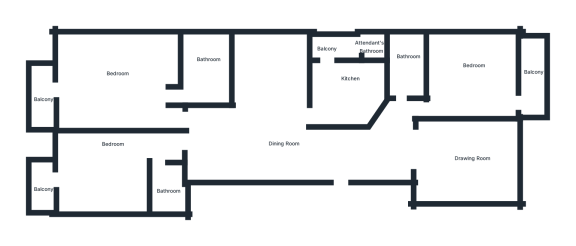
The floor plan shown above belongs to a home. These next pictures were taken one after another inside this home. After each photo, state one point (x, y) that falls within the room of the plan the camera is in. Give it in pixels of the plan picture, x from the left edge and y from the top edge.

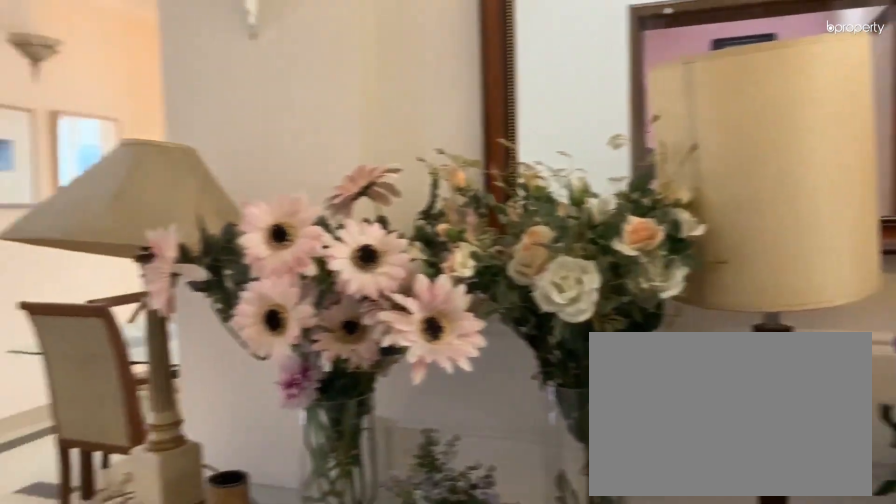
(269, 140)
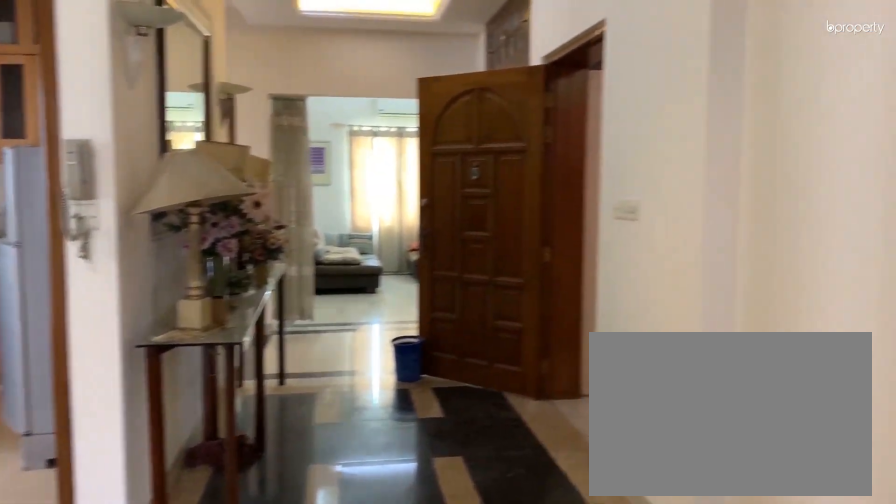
(269, 140)
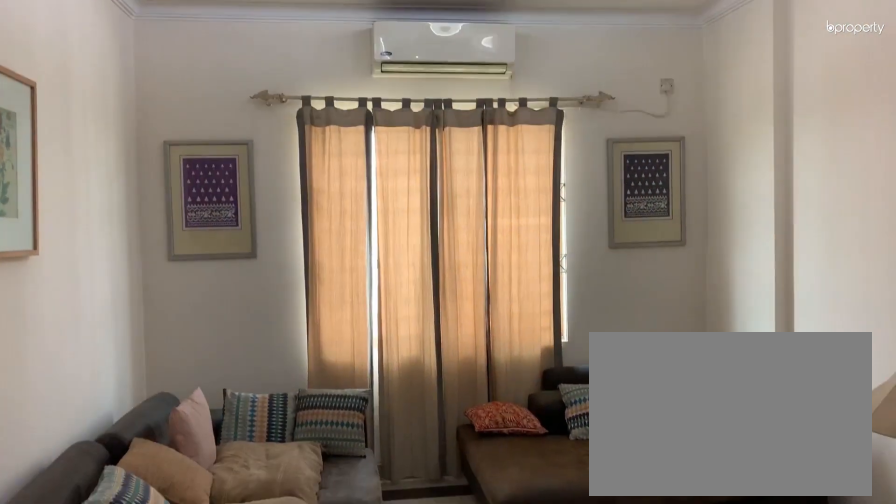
(467, 162)
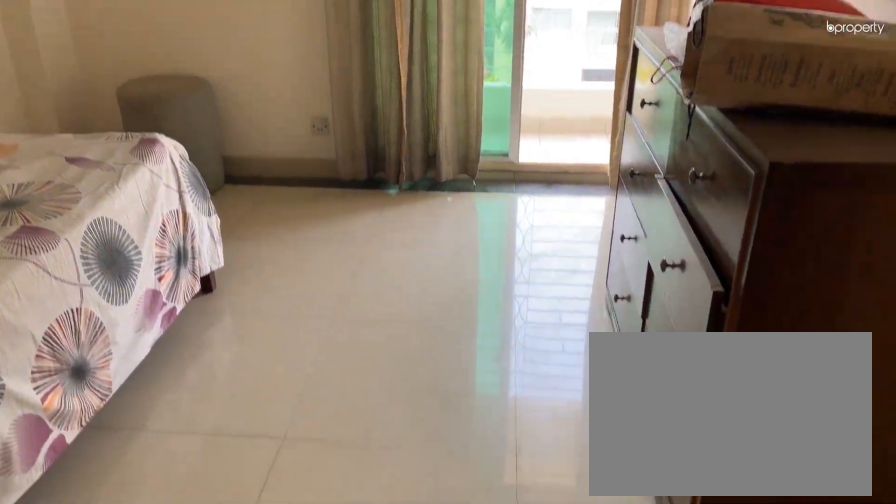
(479, 82)
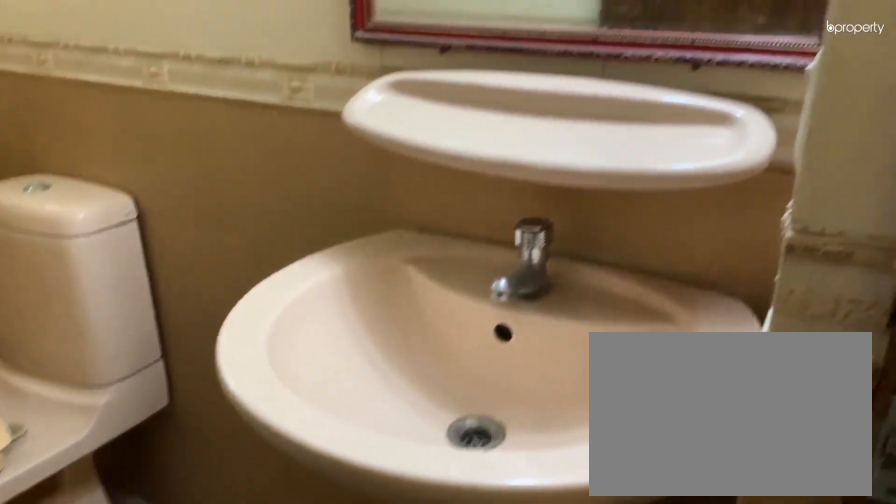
(406, 73)
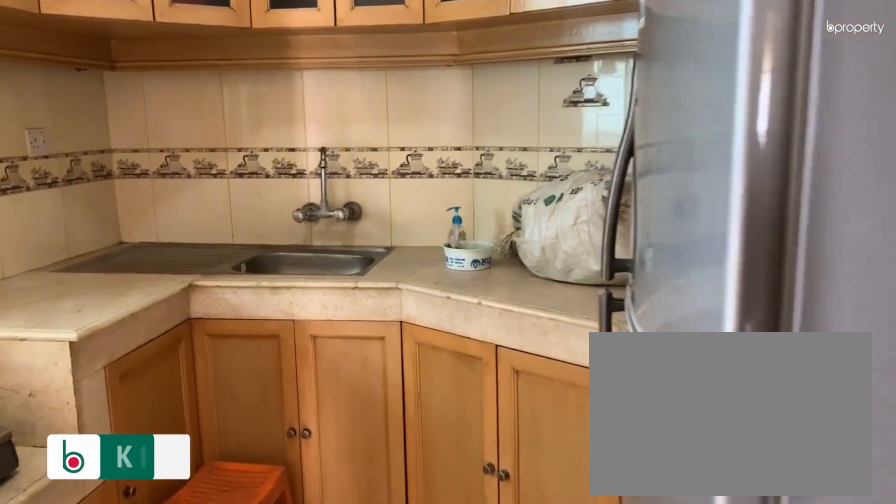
(342, 90)
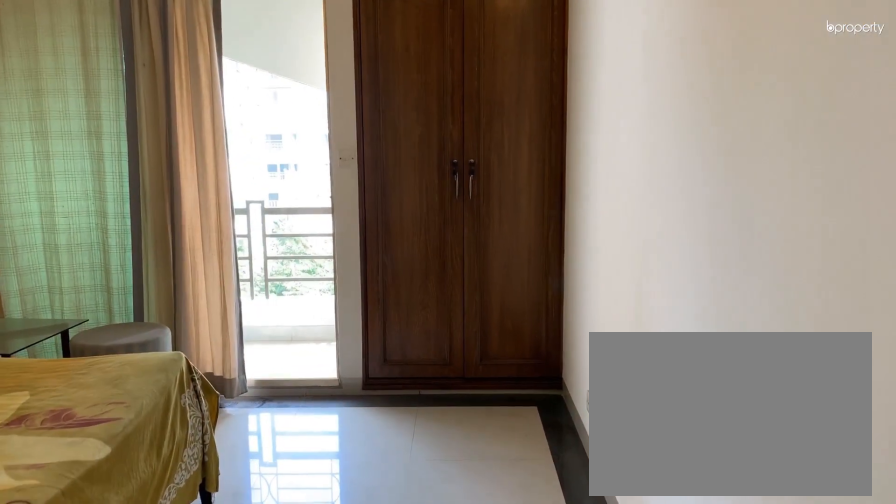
(108, 170)
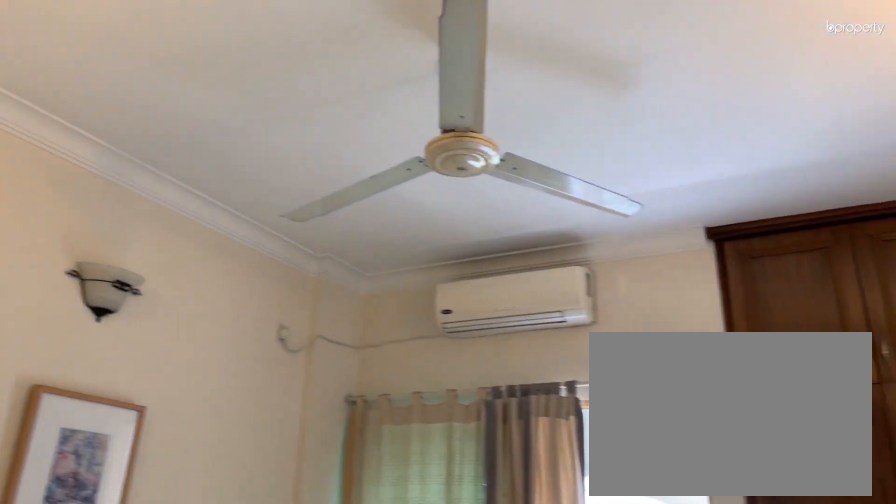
(92, 179)
